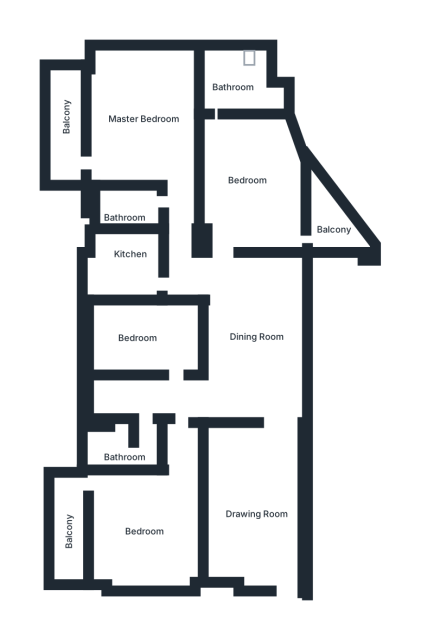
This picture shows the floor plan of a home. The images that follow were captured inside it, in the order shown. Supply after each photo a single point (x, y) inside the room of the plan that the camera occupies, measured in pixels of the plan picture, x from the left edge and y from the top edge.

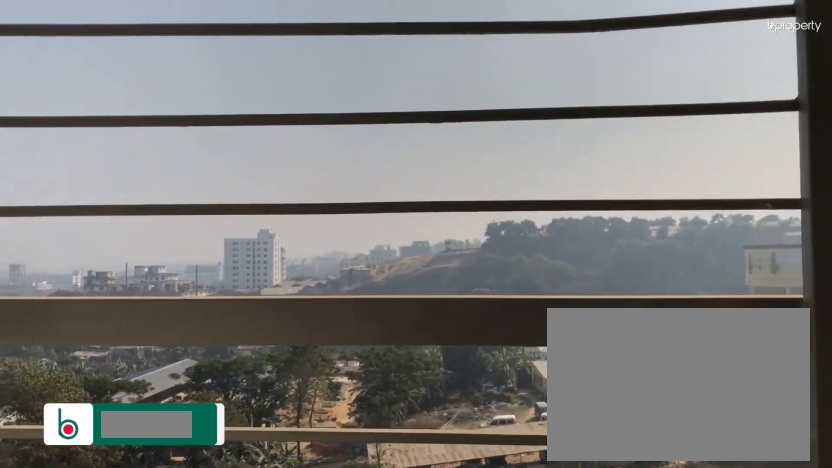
(63, 521)
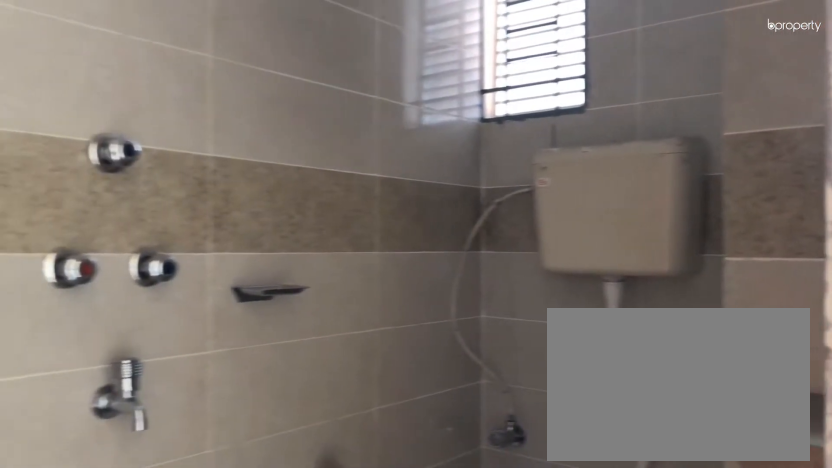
(119, 444)
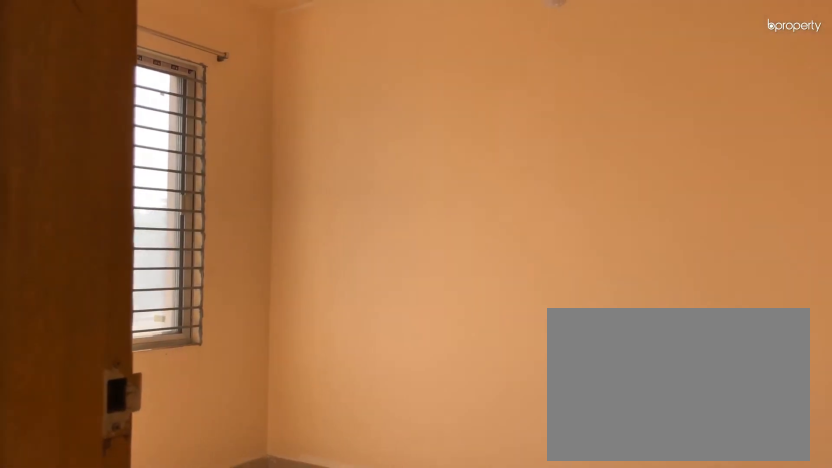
(135, 336)
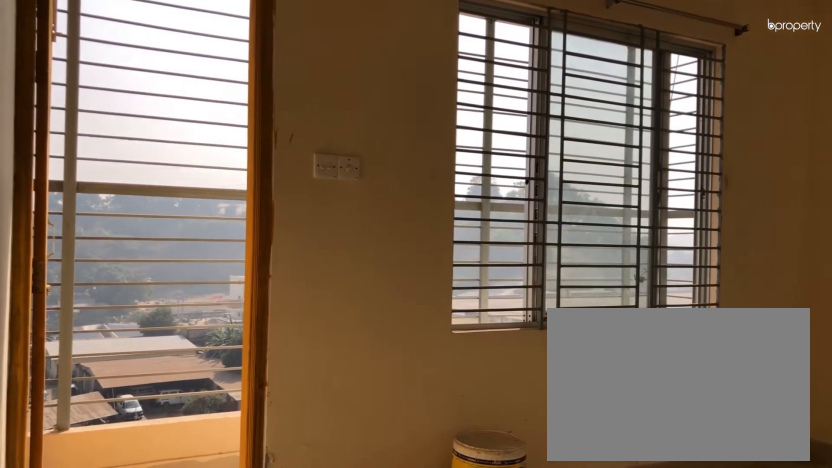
(141, 116)
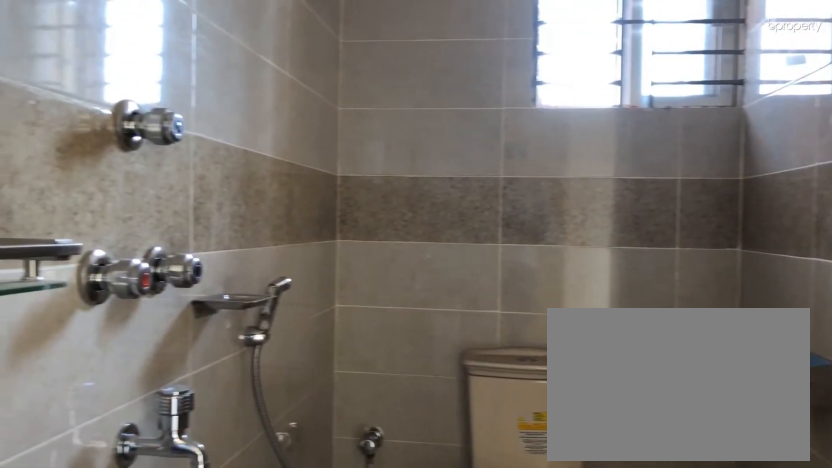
(128, 211)
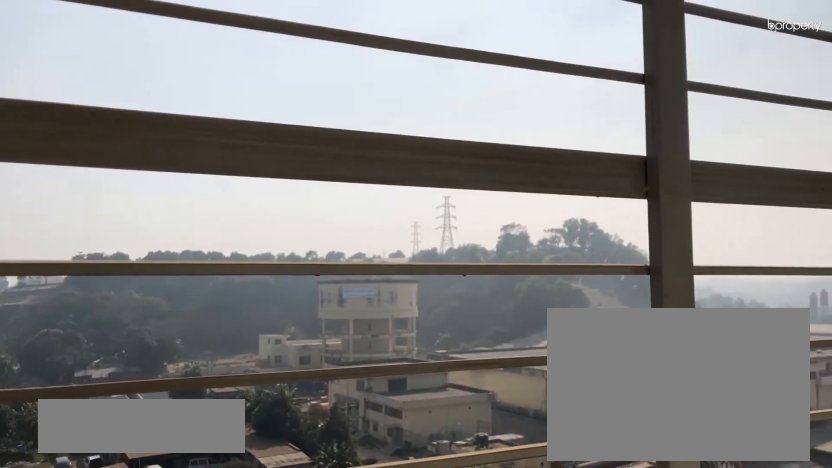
(70, 122)
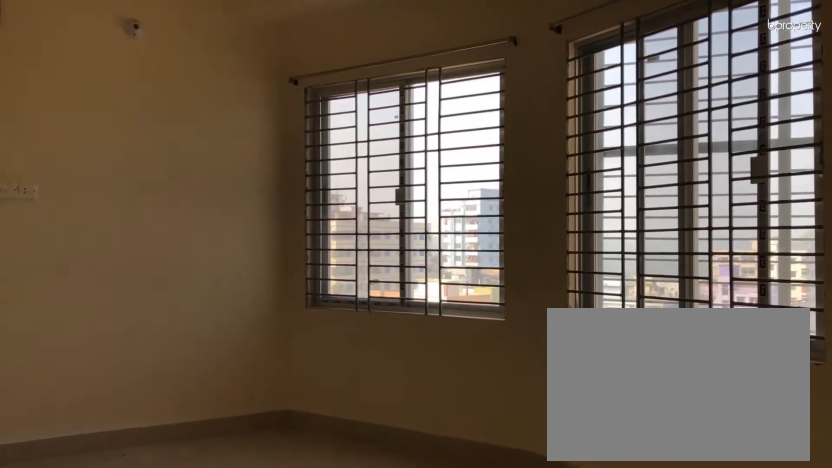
(256, 183)
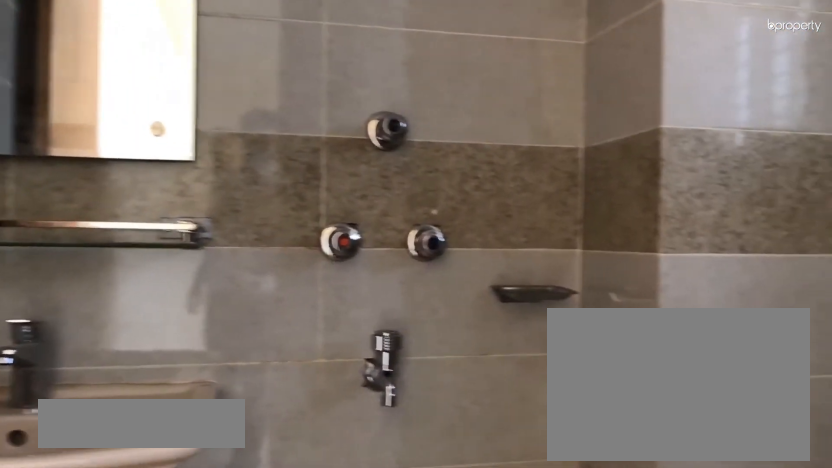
(232, 81)
